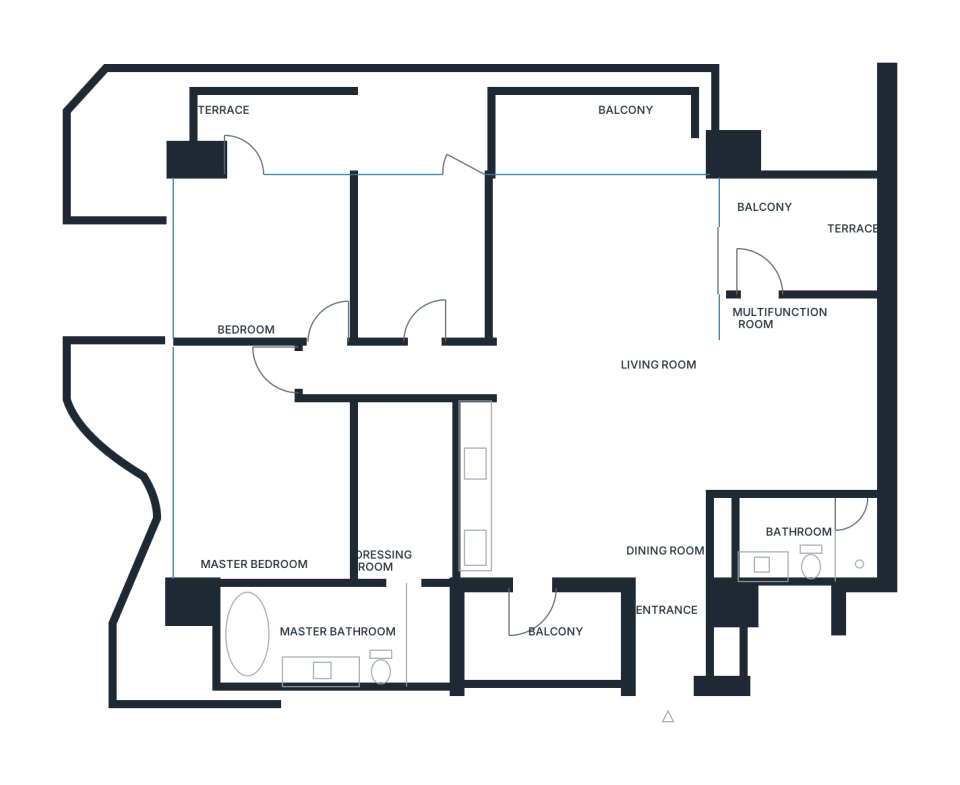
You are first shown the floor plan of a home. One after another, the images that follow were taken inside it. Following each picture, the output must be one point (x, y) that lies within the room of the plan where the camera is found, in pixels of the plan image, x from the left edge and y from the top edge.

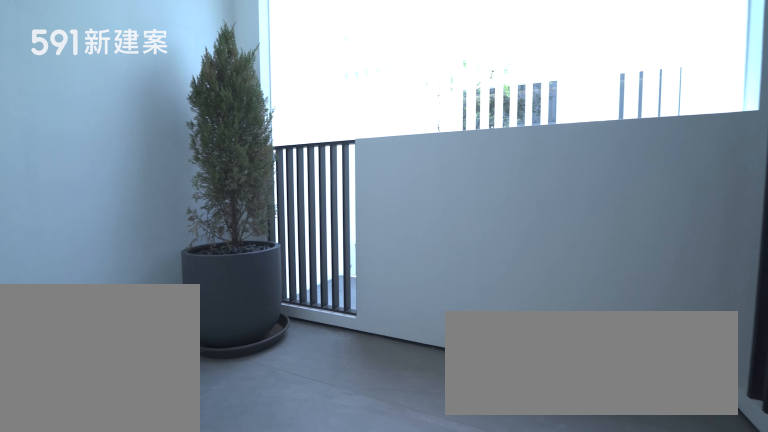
(542, 639)
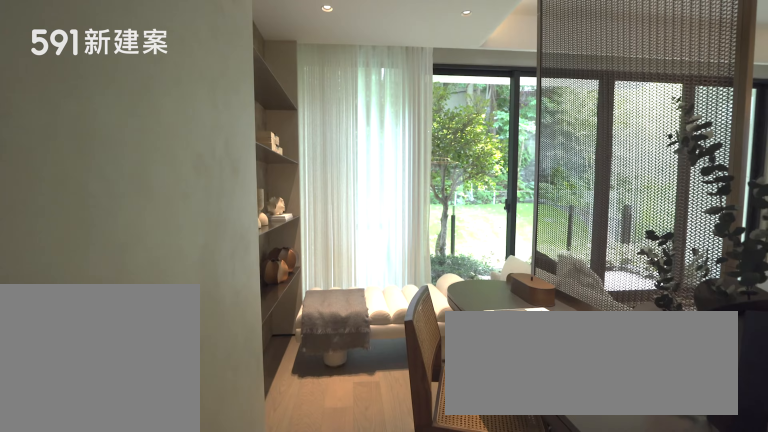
(435, 256)
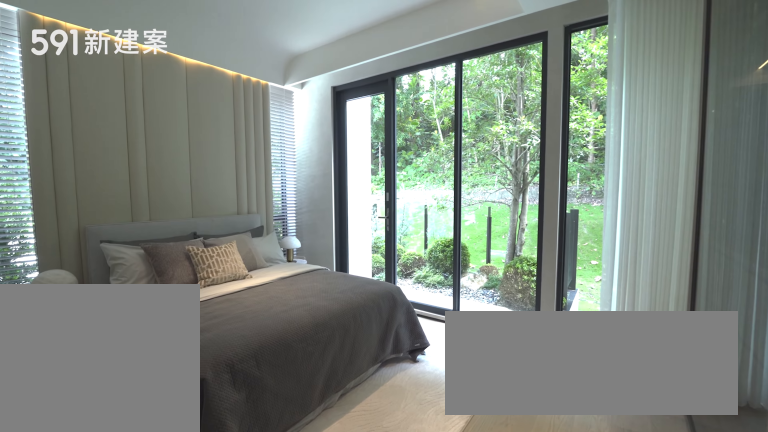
(273, 255)
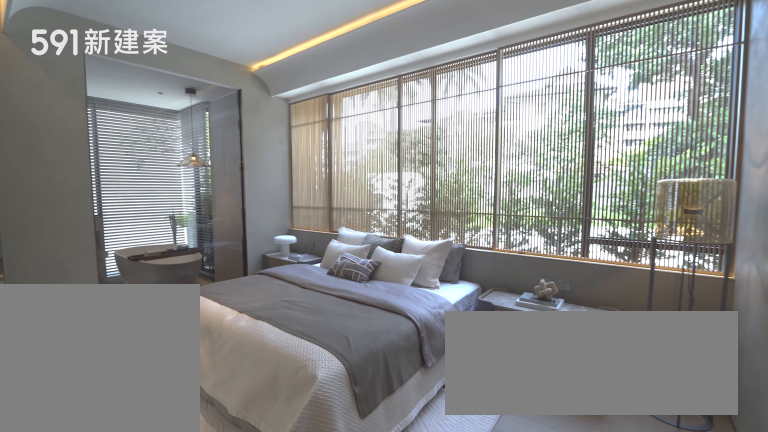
(298, 474)
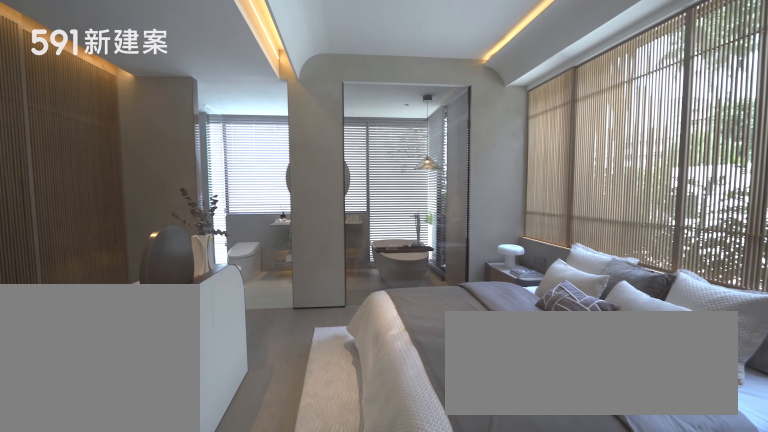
(298, 474)
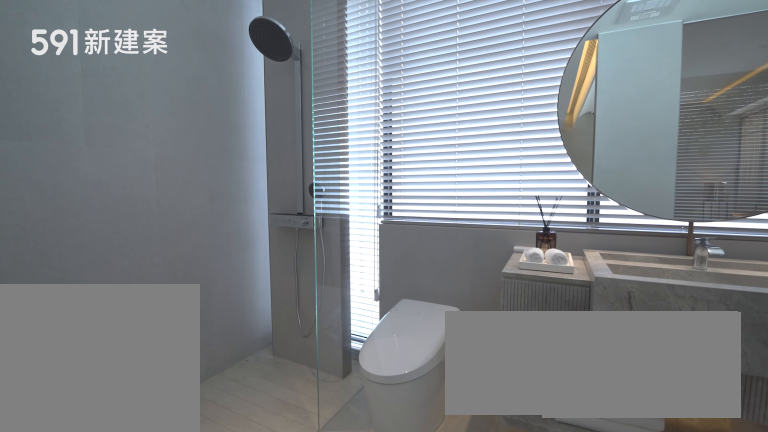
(334, 635)
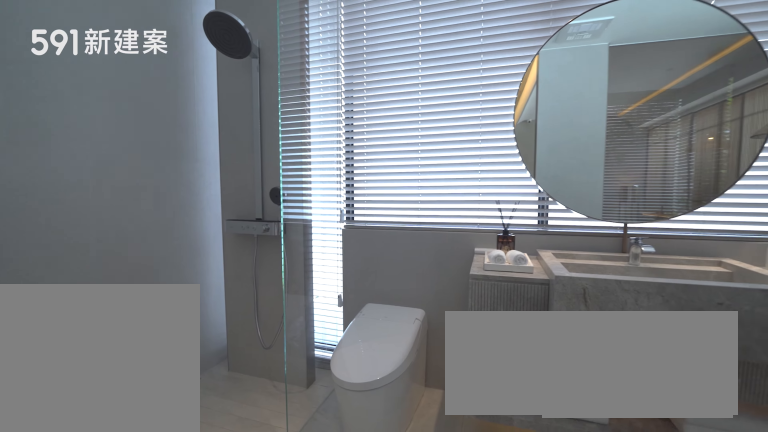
(334, 635)
